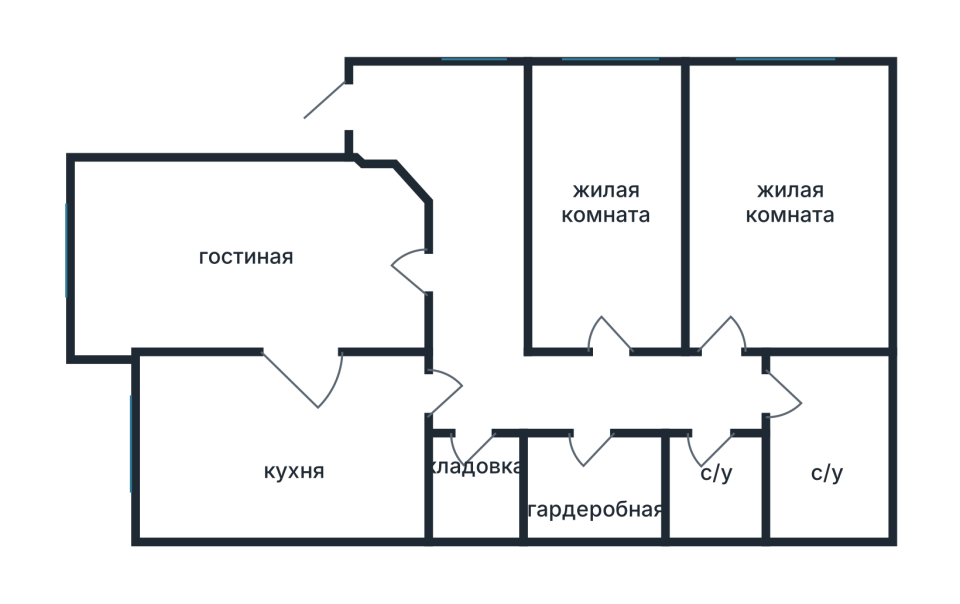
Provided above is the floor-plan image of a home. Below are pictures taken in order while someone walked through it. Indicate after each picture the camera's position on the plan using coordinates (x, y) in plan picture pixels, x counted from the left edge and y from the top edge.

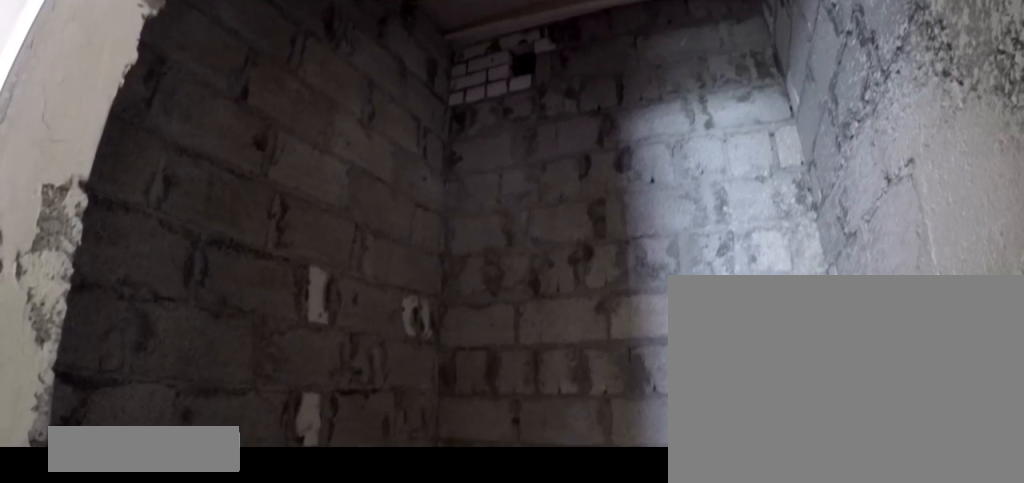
(712, 422)
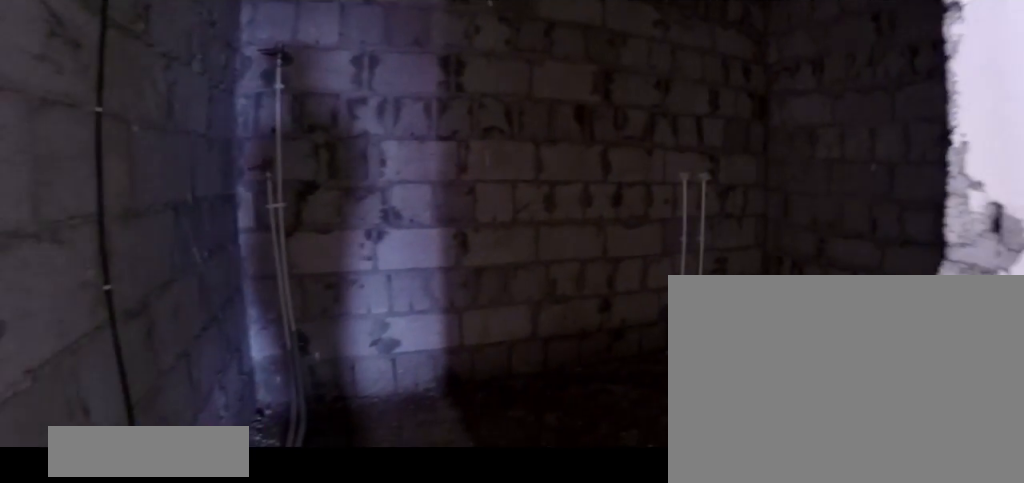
(827, 473)
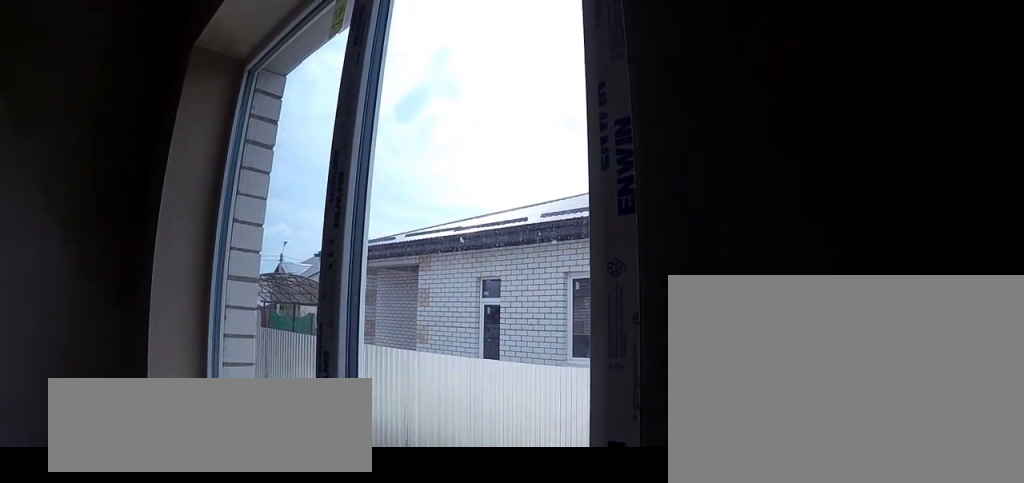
(860, 101)
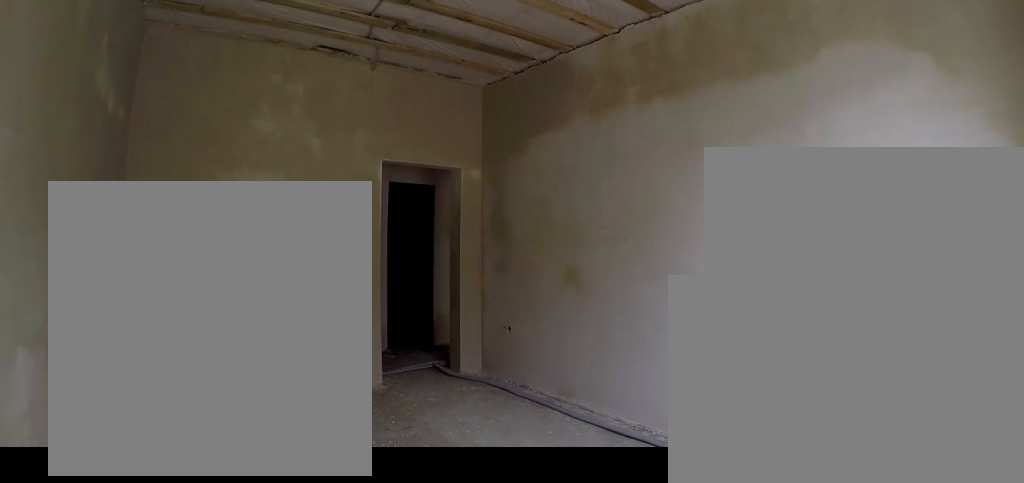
(860, 102)
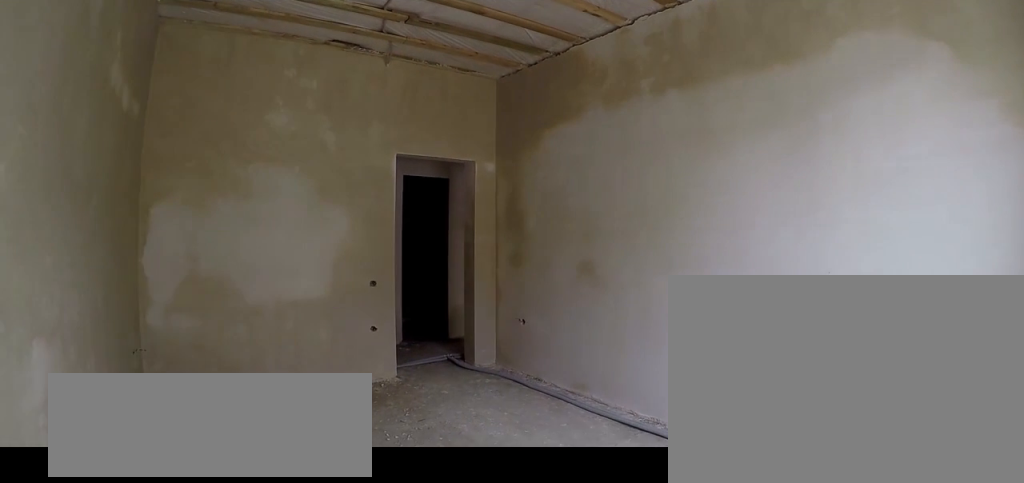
(860, 102)
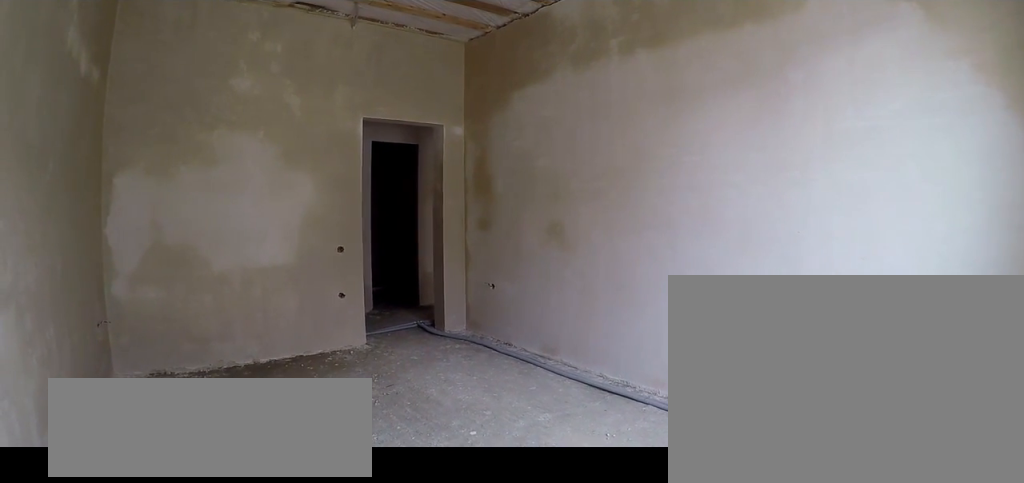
(859, 102)
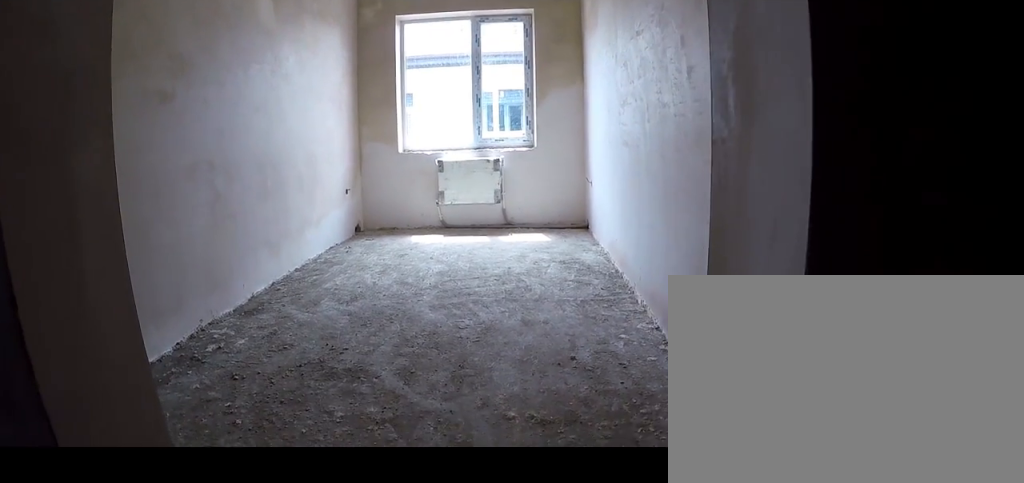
(613, 357)
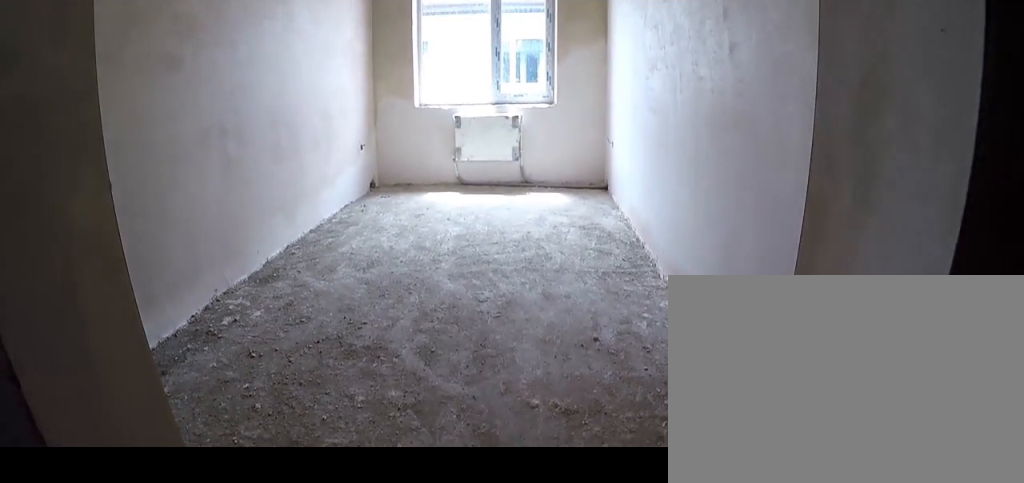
(613, 357)
